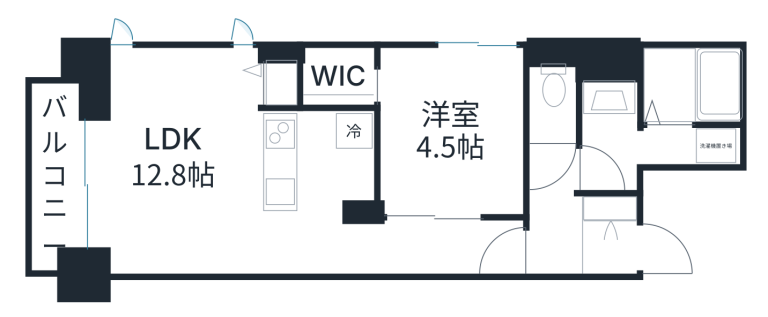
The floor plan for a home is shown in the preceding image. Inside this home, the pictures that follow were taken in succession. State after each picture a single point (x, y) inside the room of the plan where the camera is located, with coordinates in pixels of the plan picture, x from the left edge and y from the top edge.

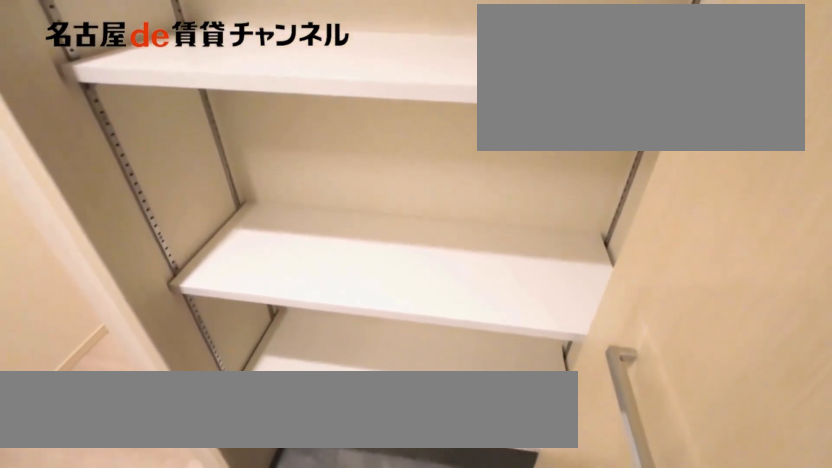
(611, 205)
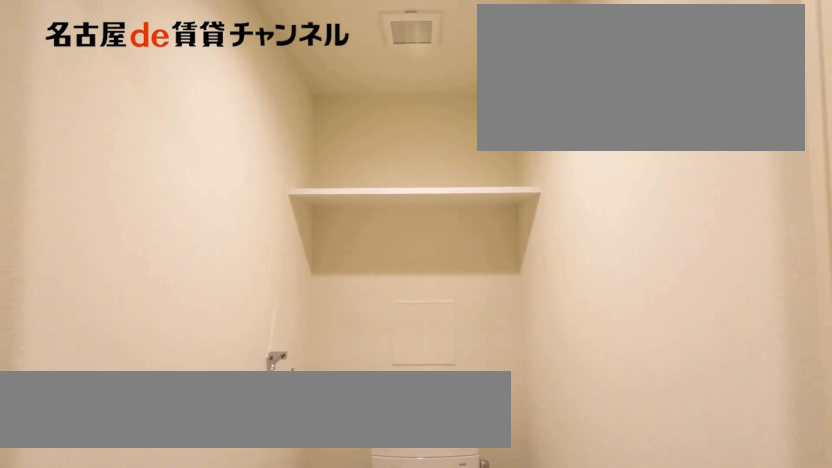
(554, 94)
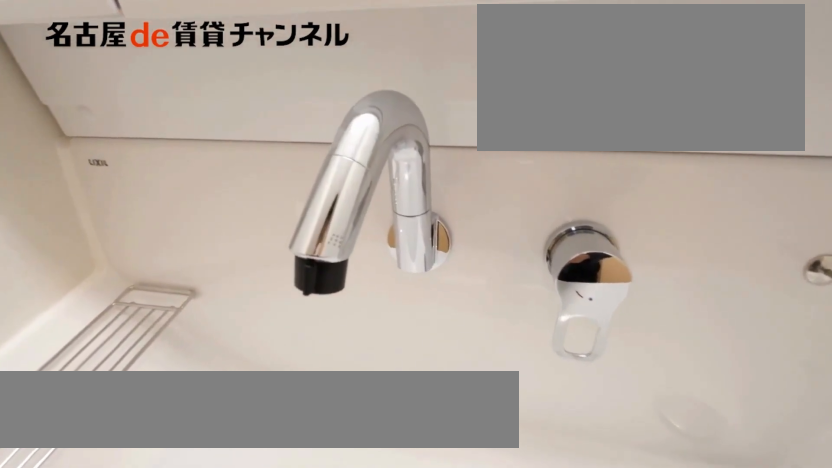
(655, 147)
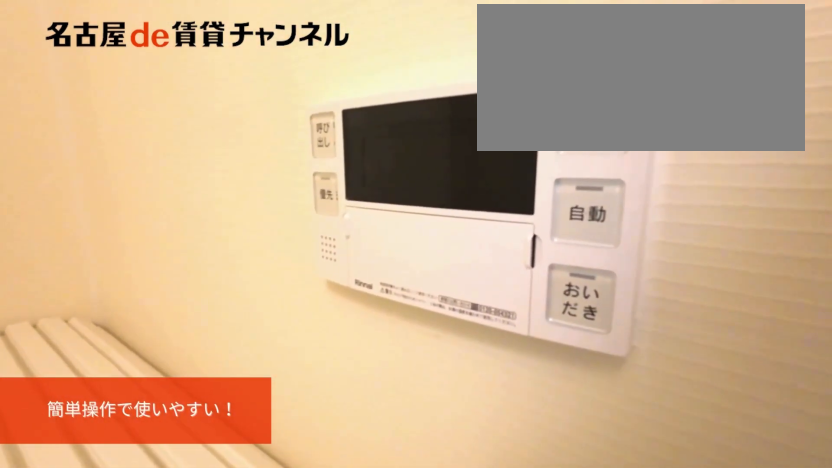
(653, 112)
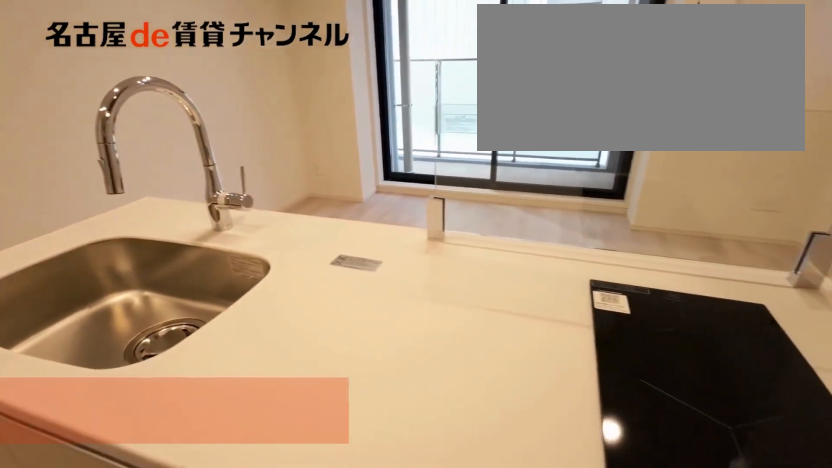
(320, 164)
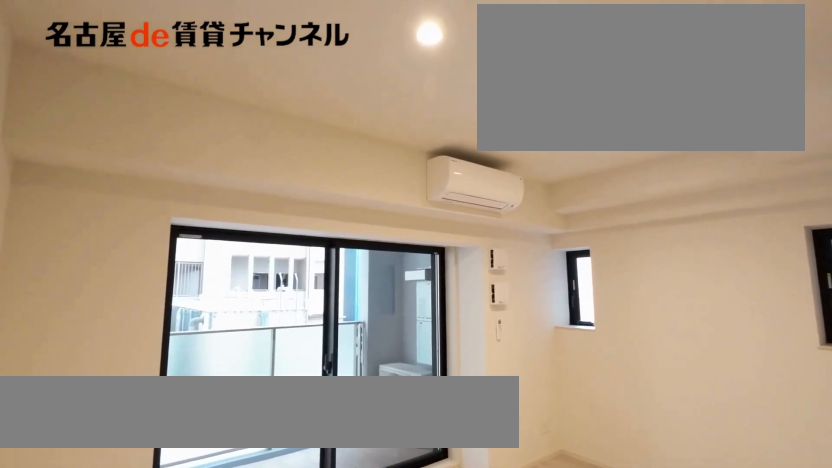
(172, 160)
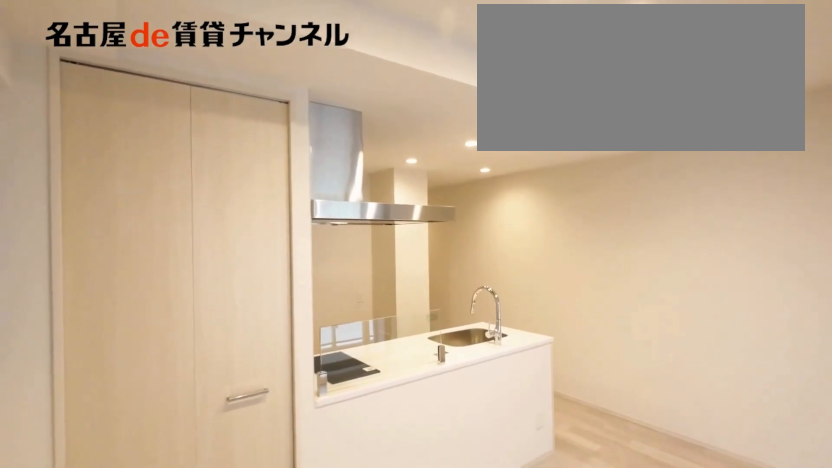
(172, 160)
